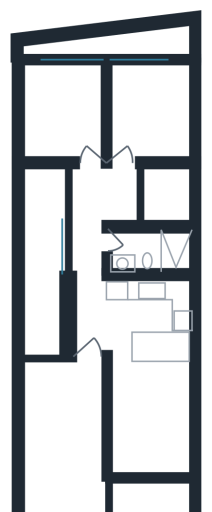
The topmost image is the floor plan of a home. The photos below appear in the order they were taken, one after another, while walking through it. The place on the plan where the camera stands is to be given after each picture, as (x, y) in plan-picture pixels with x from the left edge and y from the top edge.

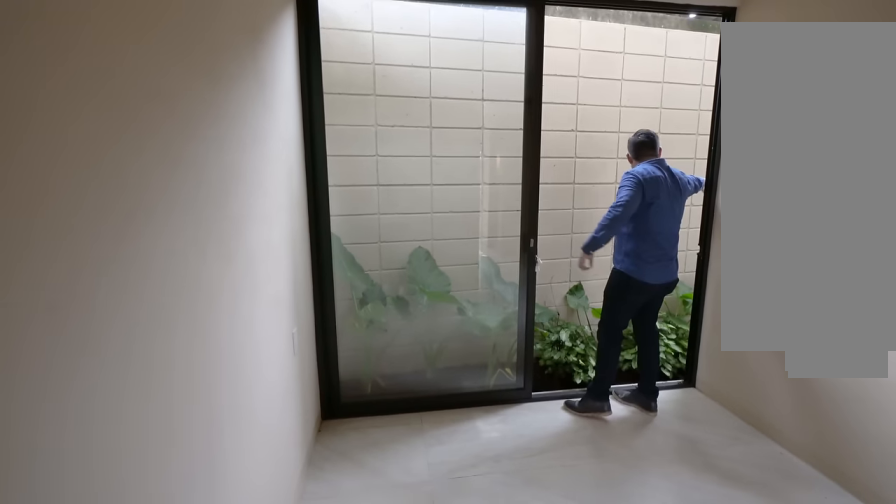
(69, 123)
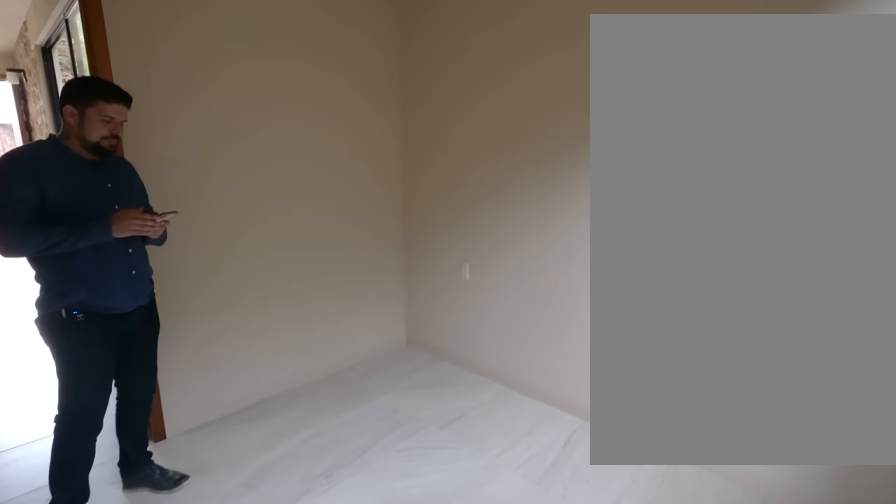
(83, 91)
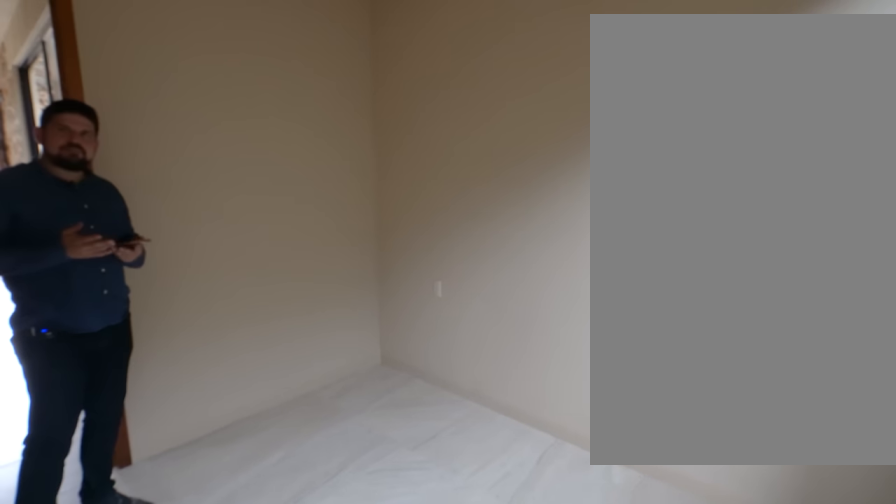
(83, 91)
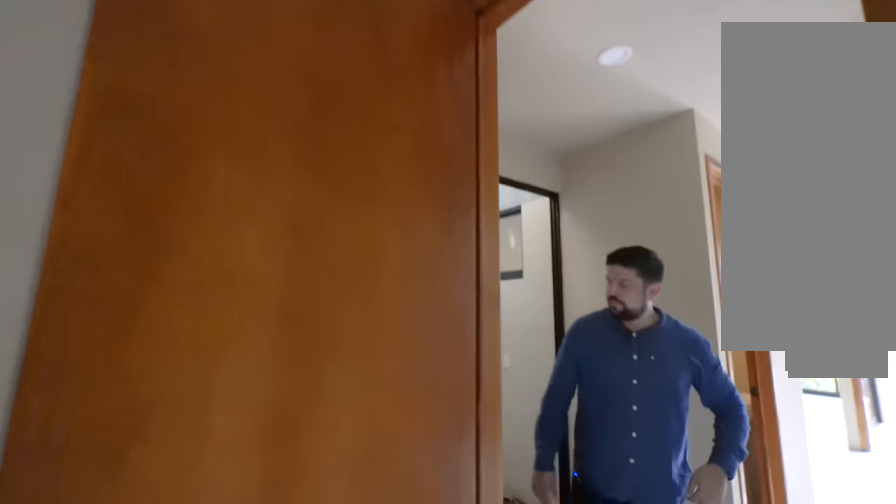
(38, 148)
